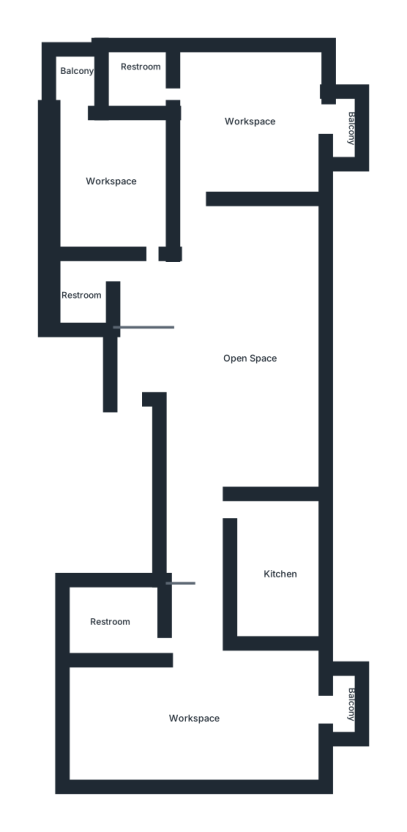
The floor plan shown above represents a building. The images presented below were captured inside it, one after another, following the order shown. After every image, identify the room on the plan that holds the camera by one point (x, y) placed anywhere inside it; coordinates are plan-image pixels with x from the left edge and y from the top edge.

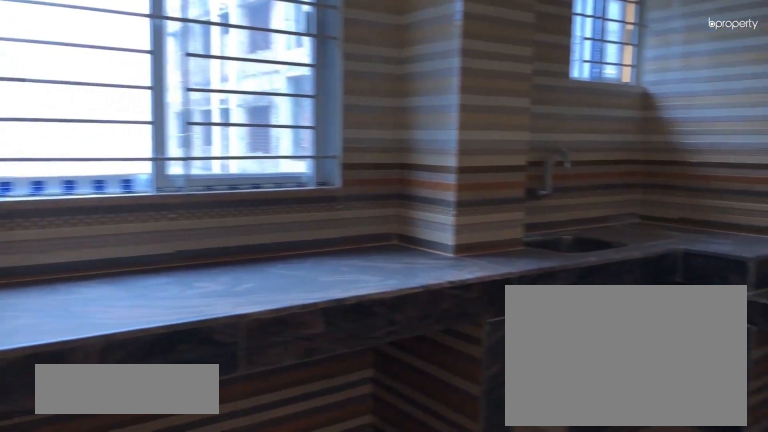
(275, 566)
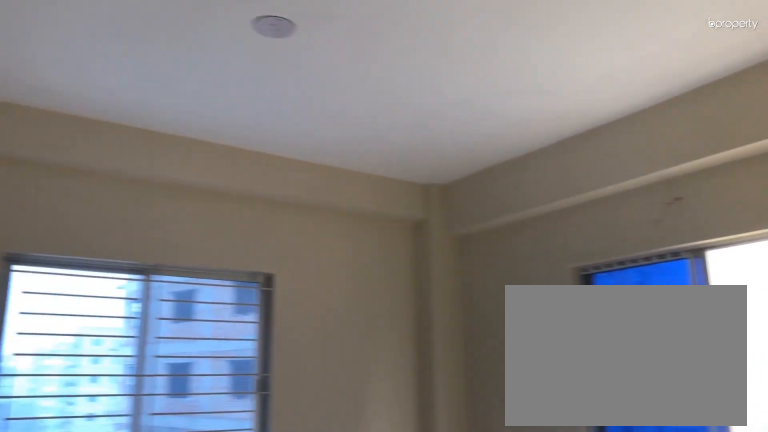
(246, 121)
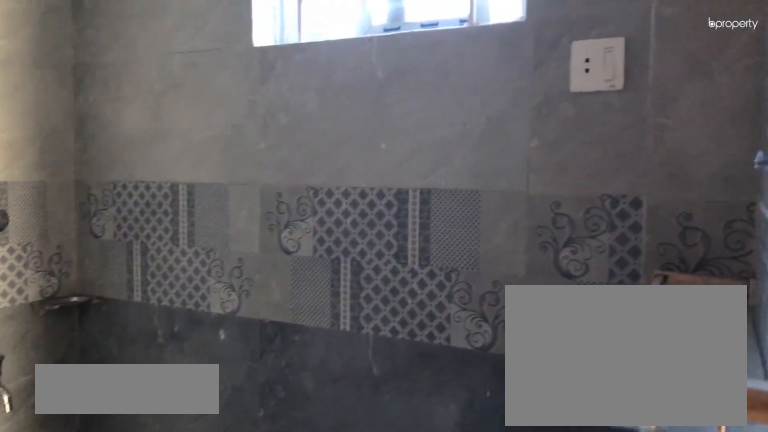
(138, 80)
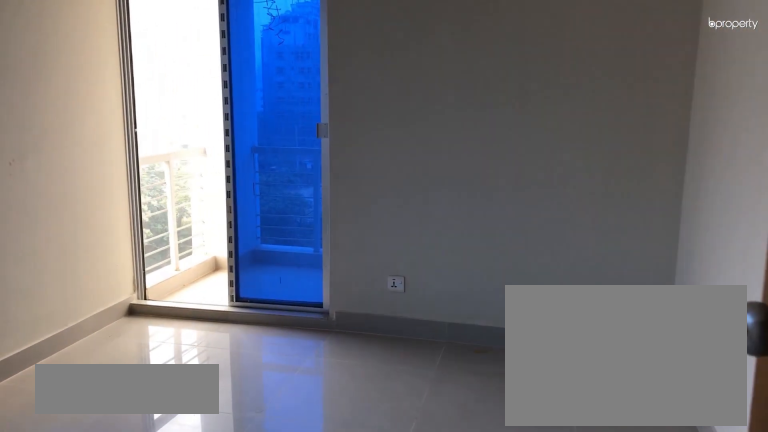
(121, 183)
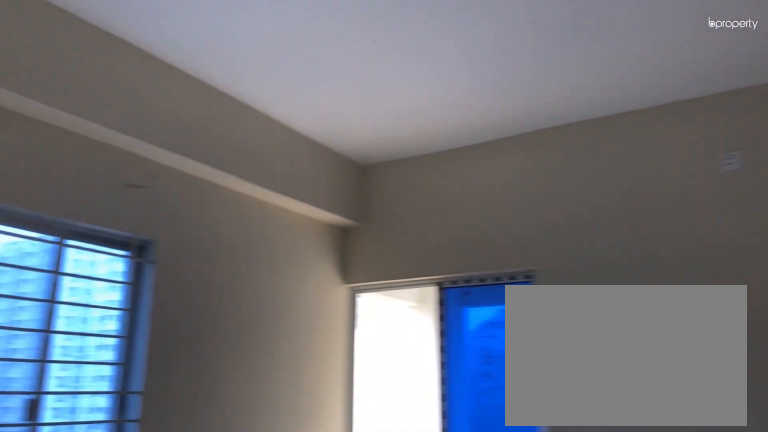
(121, 183)
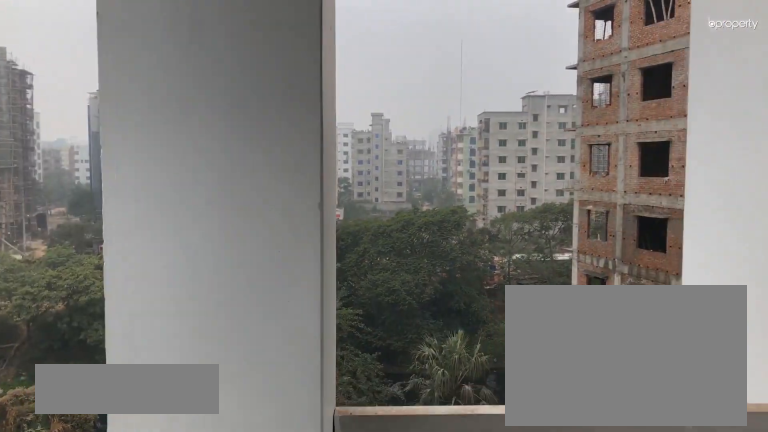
(76, 79)
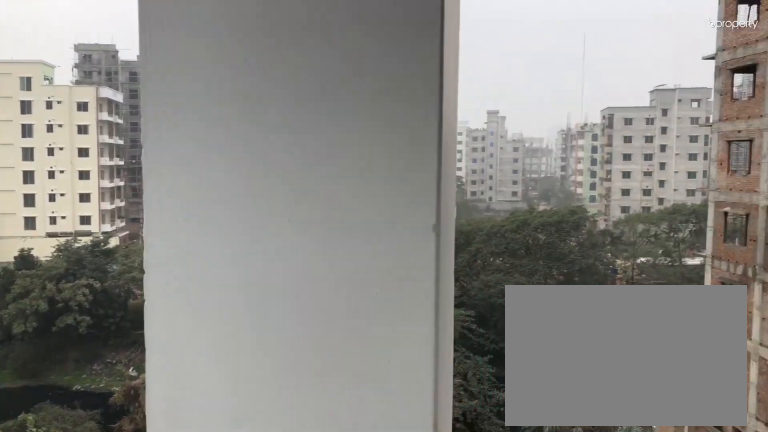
(76, 79)
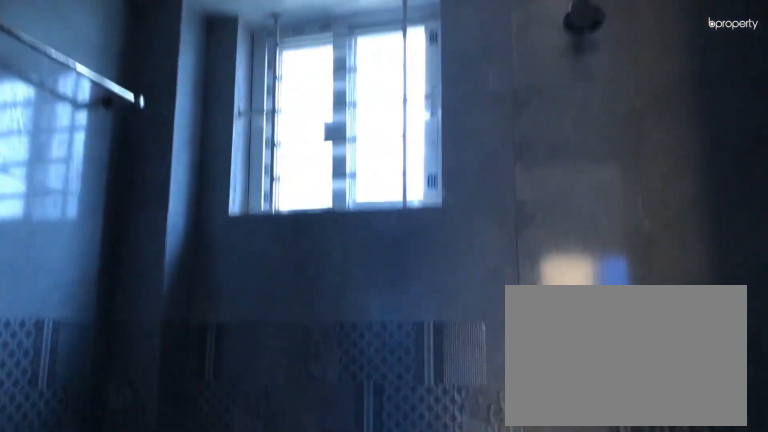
(81, 294)
